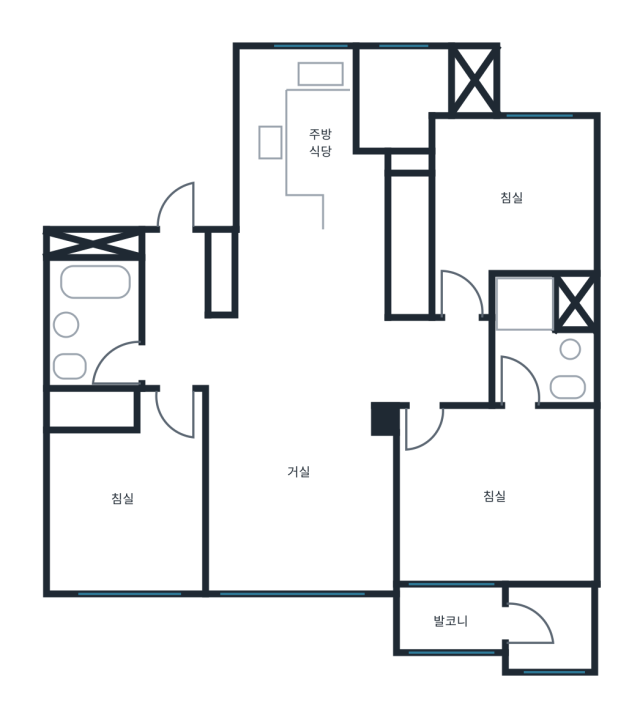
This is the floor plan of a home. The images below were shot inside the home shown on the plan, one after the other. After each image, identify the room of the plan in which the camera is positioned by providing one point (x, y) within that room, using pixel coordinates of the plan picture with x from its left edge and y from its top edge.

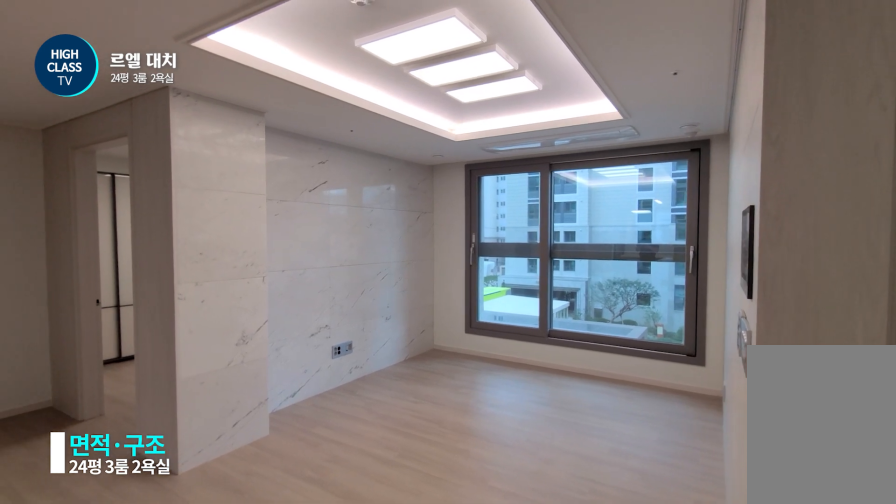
(192, 353)
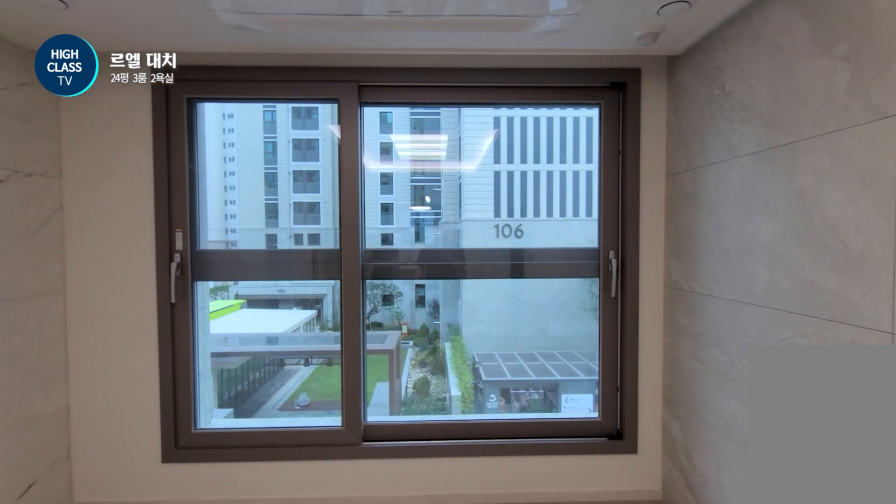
(299, 454)
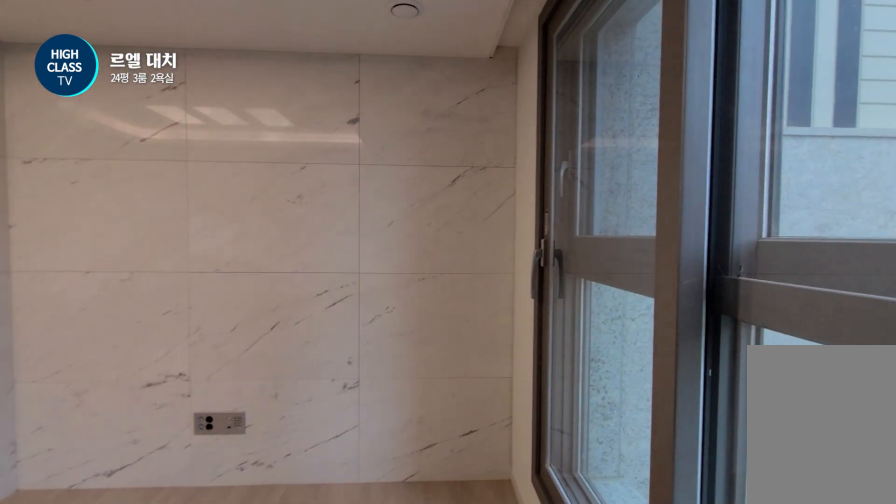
(299, 454)
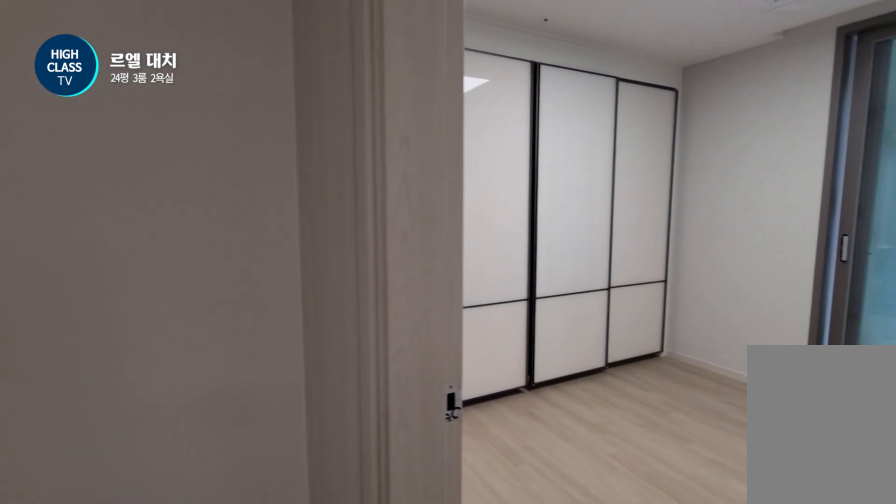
(443, 363)
